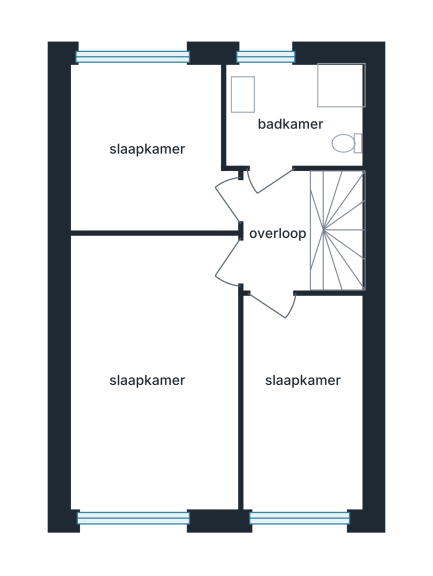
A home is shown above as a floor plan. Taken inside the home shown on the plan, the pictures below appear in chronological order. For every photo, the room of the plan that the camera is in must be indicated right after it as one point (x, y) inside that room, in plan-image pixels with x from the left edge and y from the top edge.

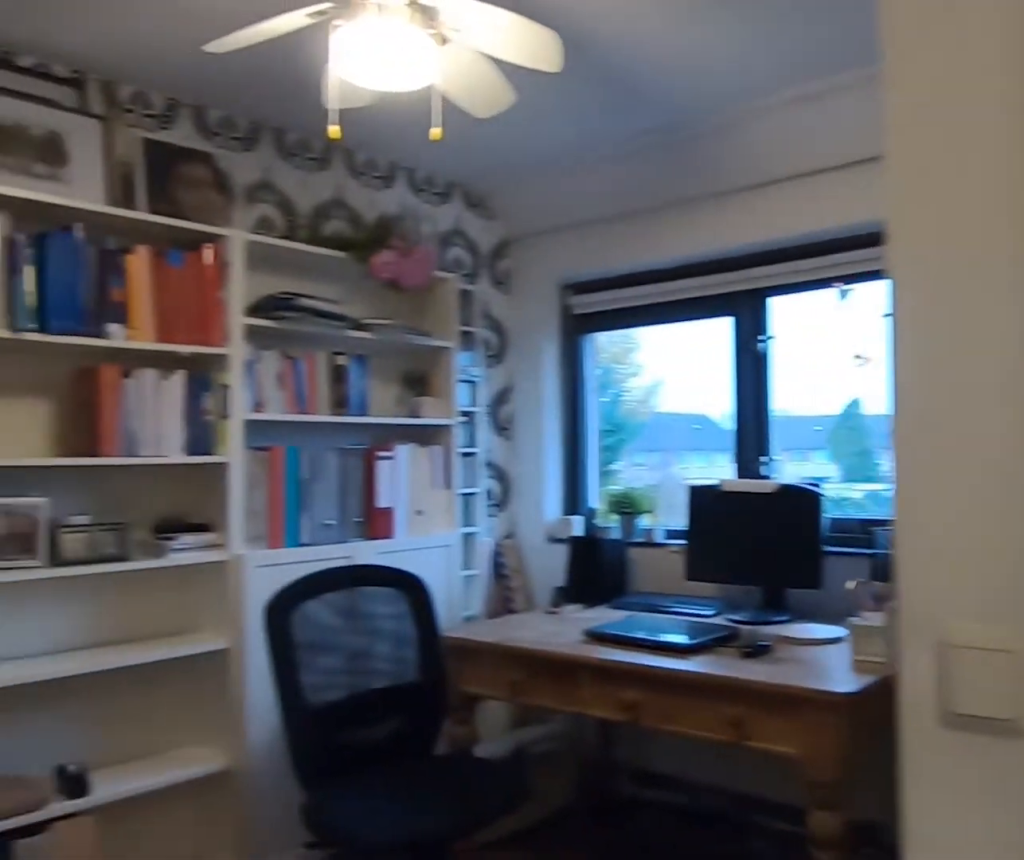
(275, 230)
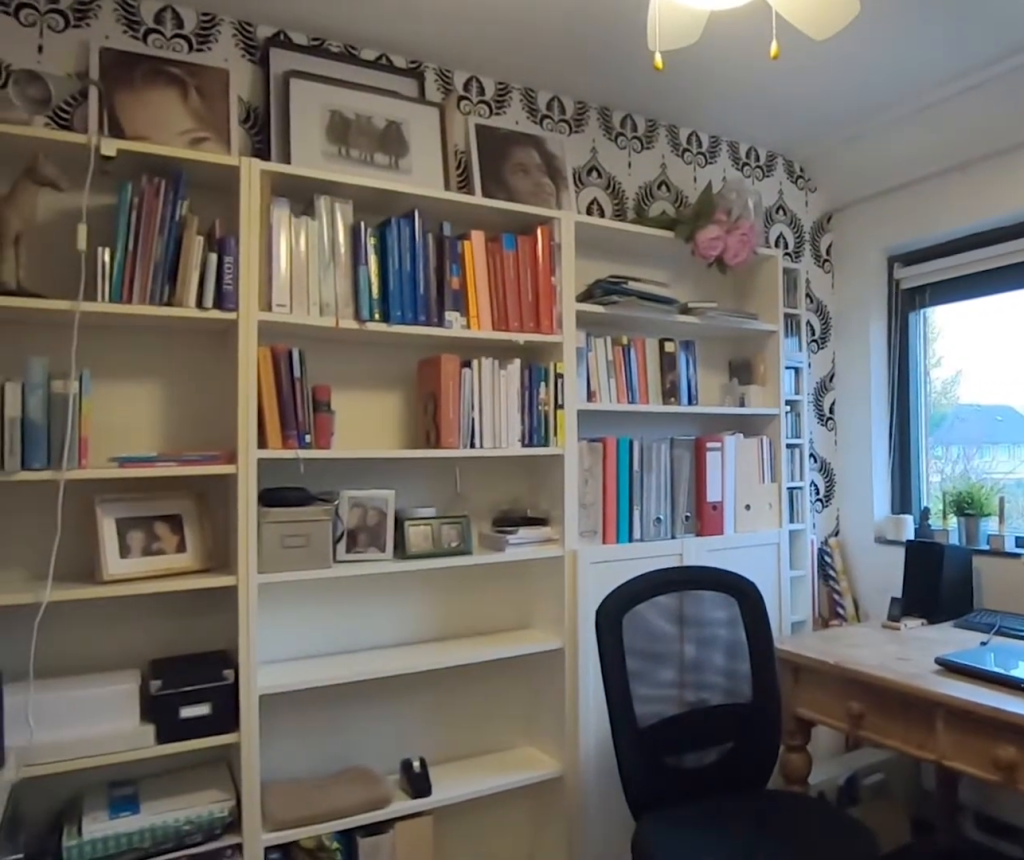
(147, 148)
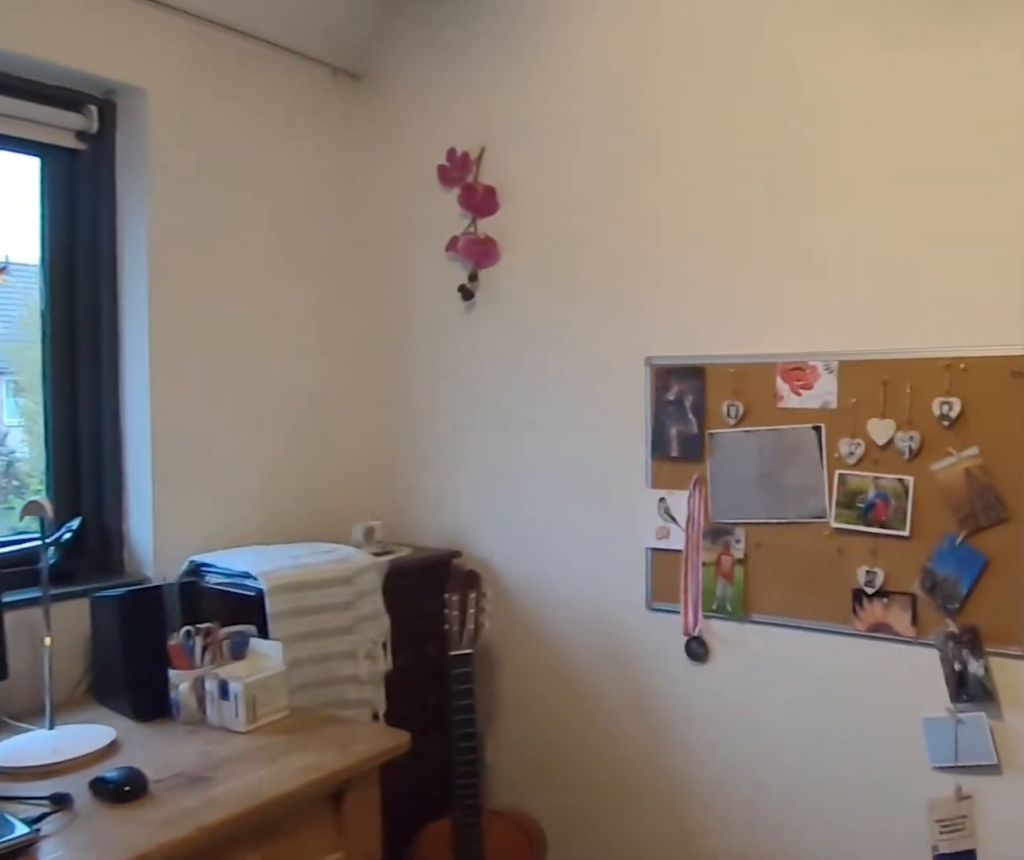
(147, 148)
